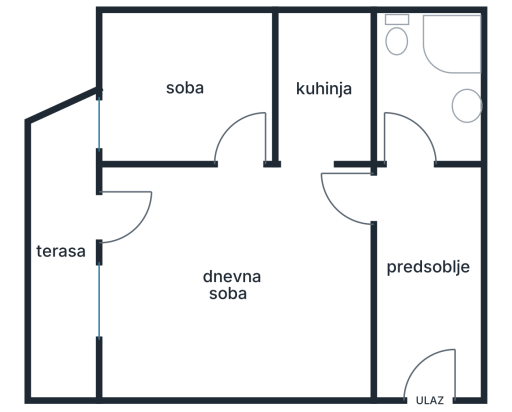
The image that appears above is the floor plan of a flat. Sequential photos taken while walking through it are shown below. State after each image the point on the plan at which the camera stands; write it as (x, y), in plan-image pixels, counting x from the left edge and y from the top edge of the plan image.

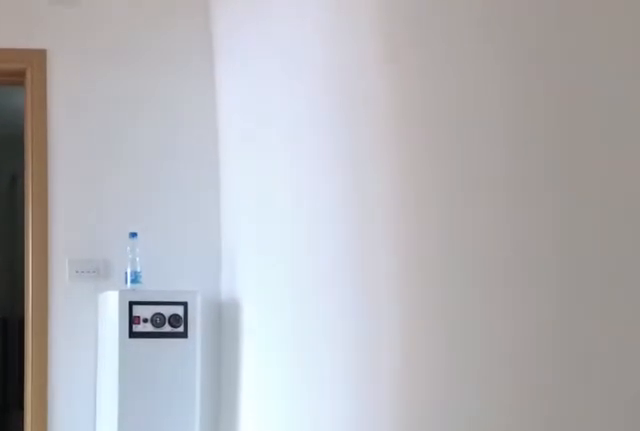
(421, 310)
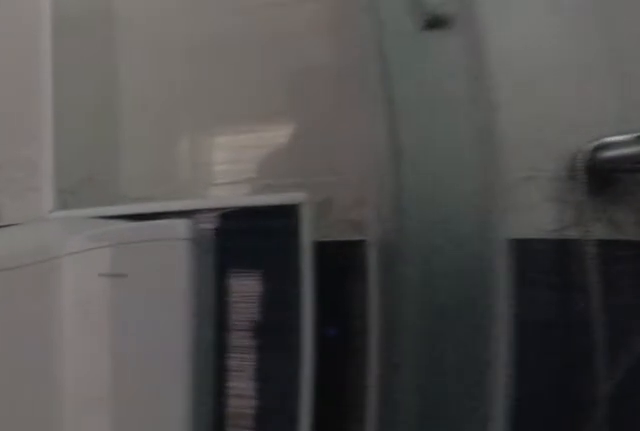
(420, 91)
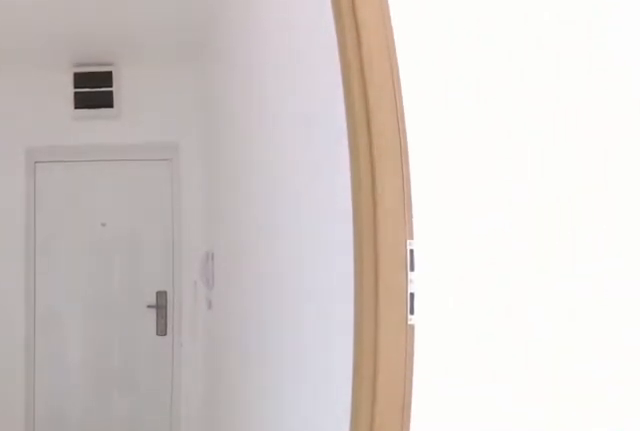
(424, 127)
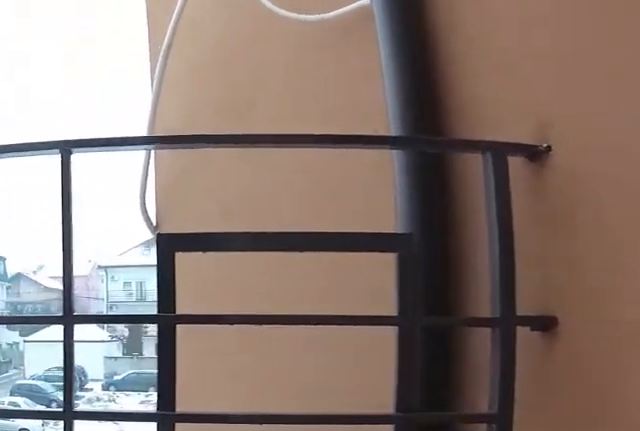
(111, 212)
